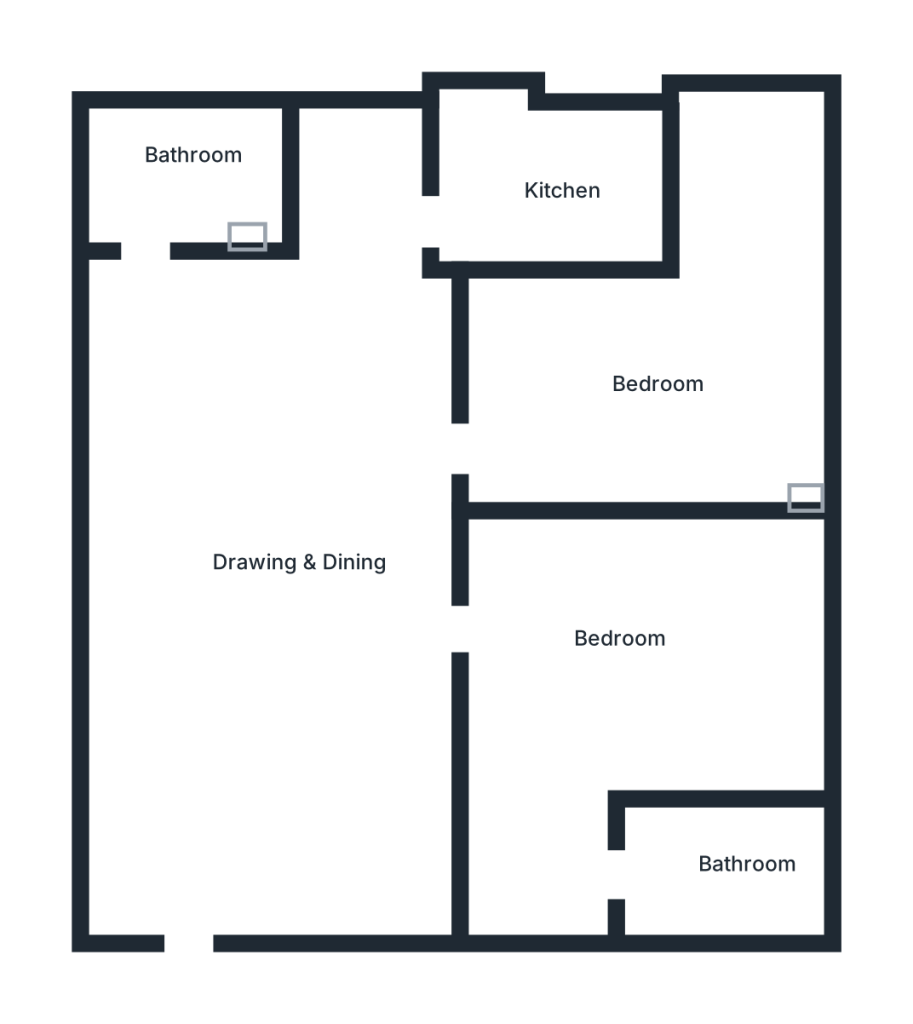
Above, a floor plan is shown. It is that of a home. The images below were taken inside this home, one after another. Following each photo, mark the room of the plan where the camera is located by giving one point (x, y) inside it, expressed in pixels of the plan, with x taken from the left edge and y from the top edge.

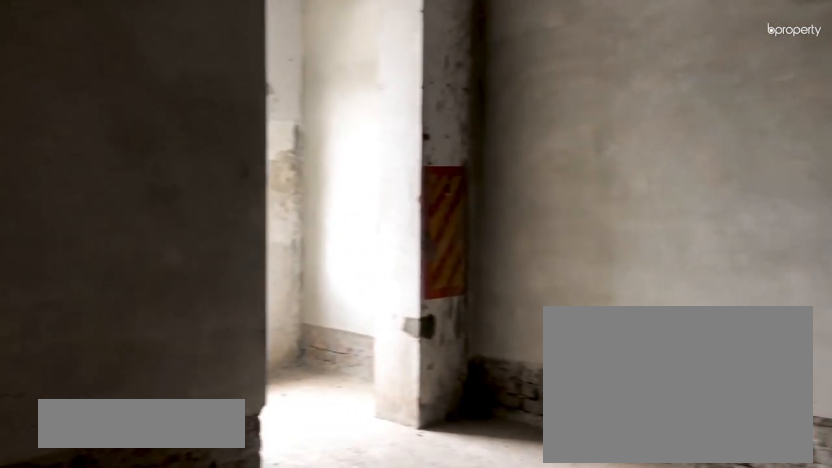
(677, 395)
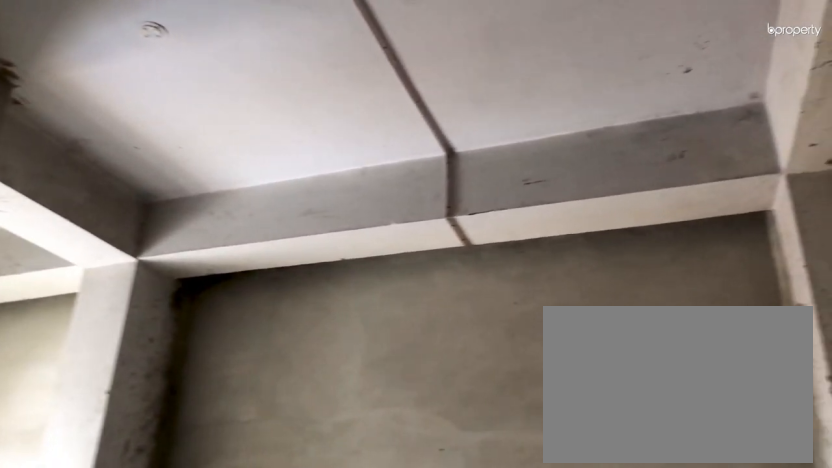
(677, 395)
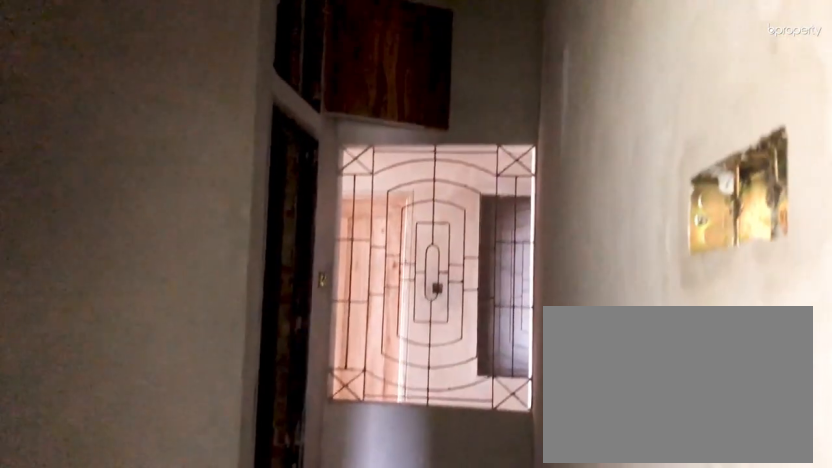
(599, 648)
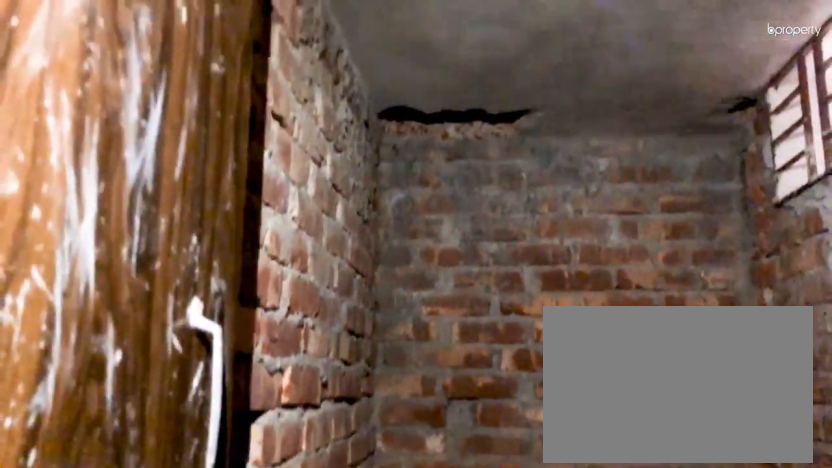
(737, 862)
